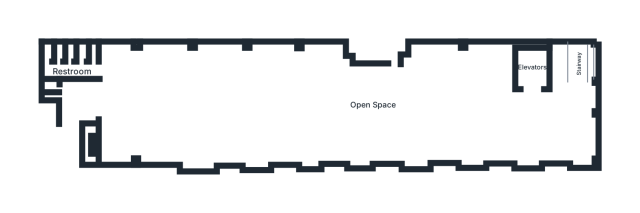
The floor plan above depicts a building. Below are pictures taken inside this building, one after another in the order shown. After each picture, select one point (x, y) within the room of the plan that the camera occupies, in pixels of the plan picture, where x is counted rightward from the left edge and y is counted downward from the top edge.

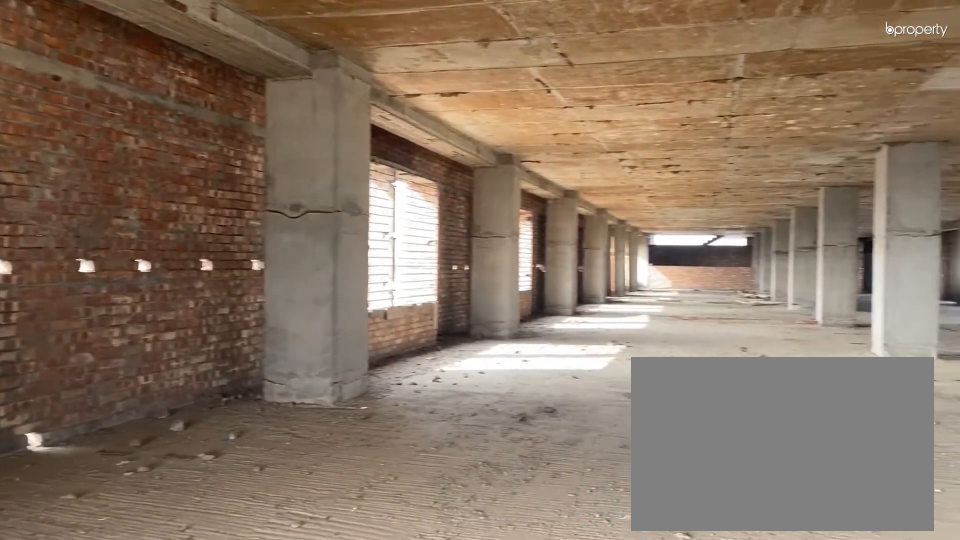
(476, 107)
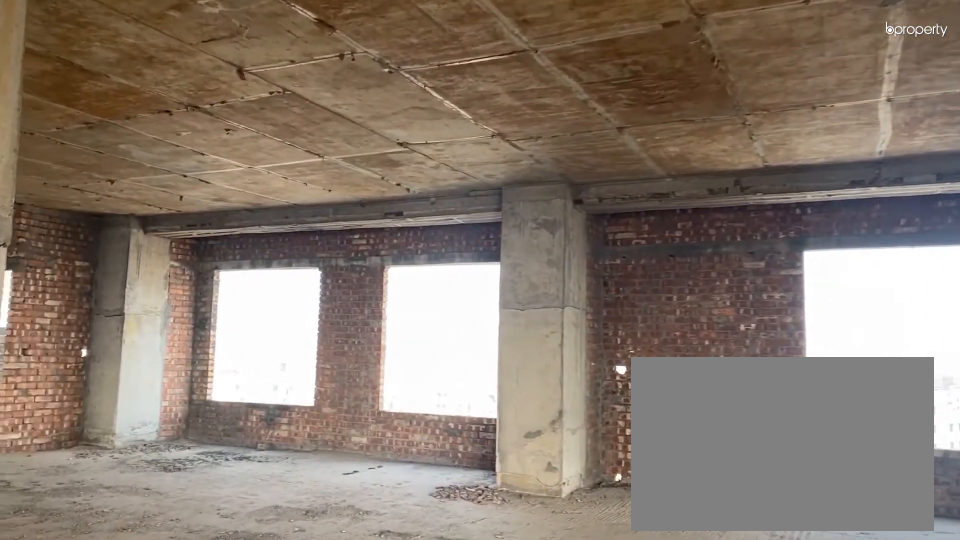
(476, 107)
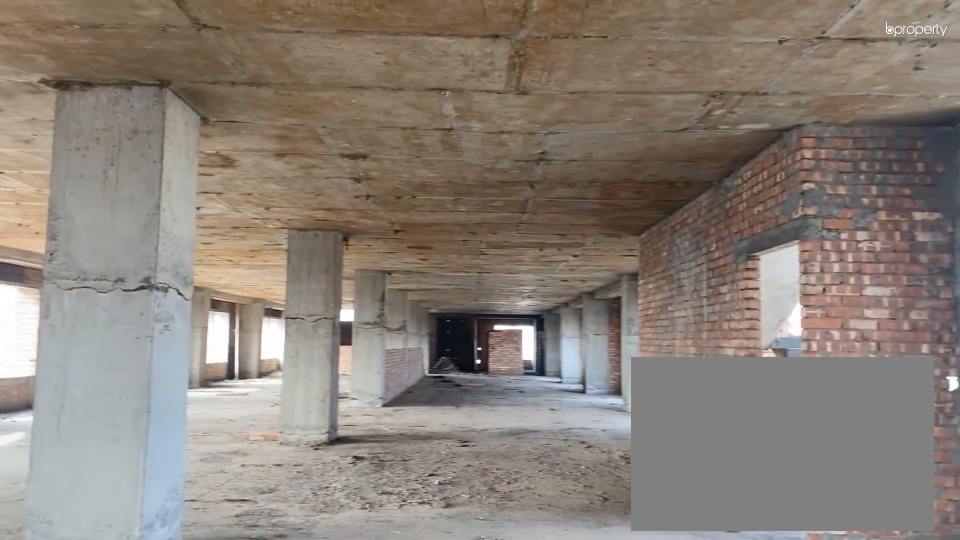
(404, 88)
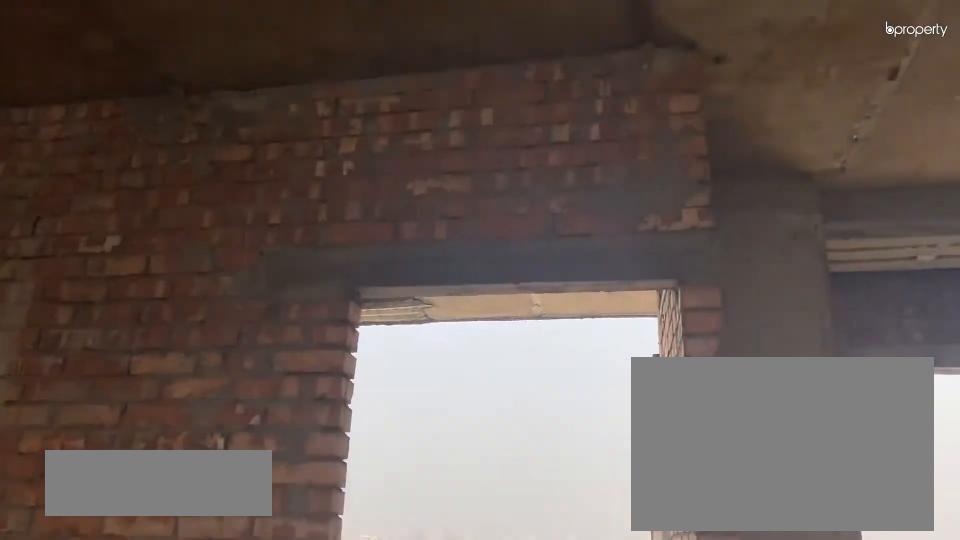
(397, 77)
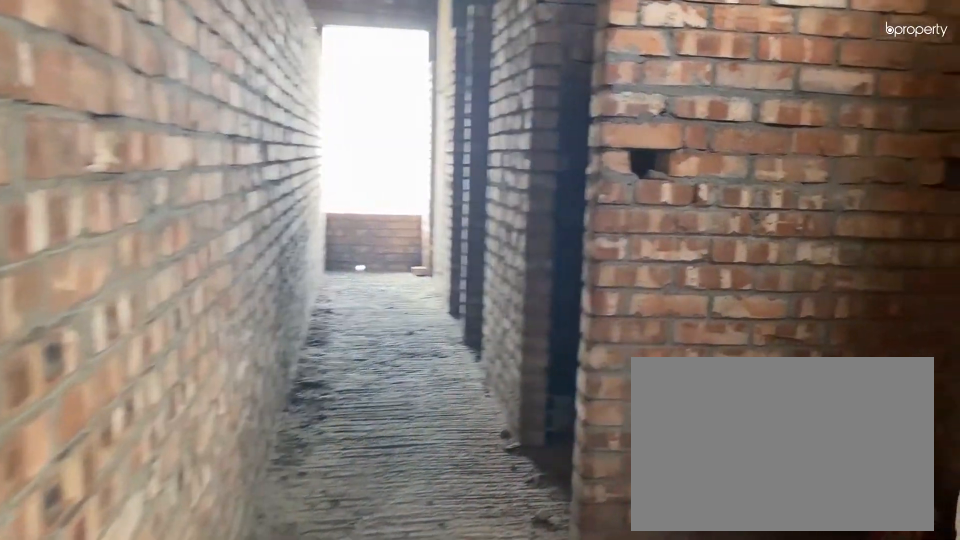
(93, 54)
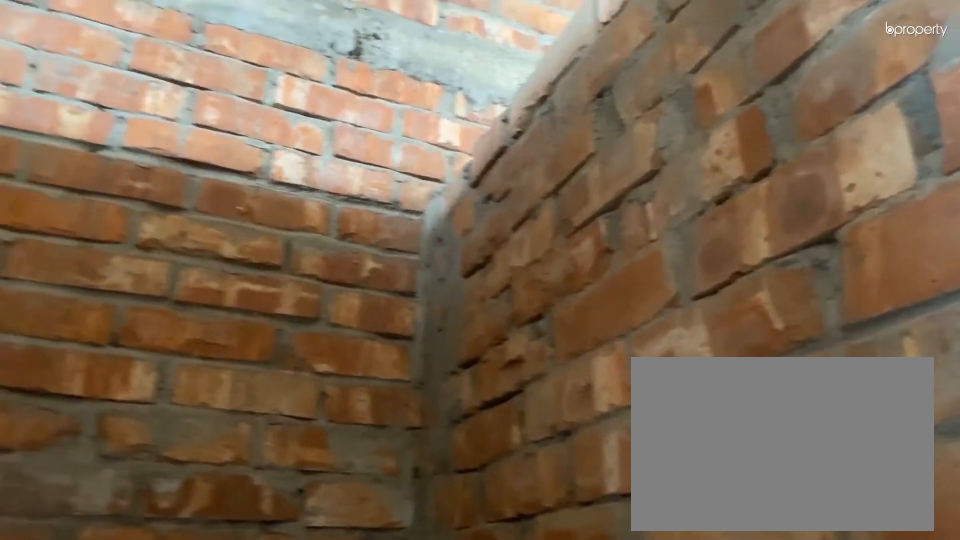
(84, 50)
